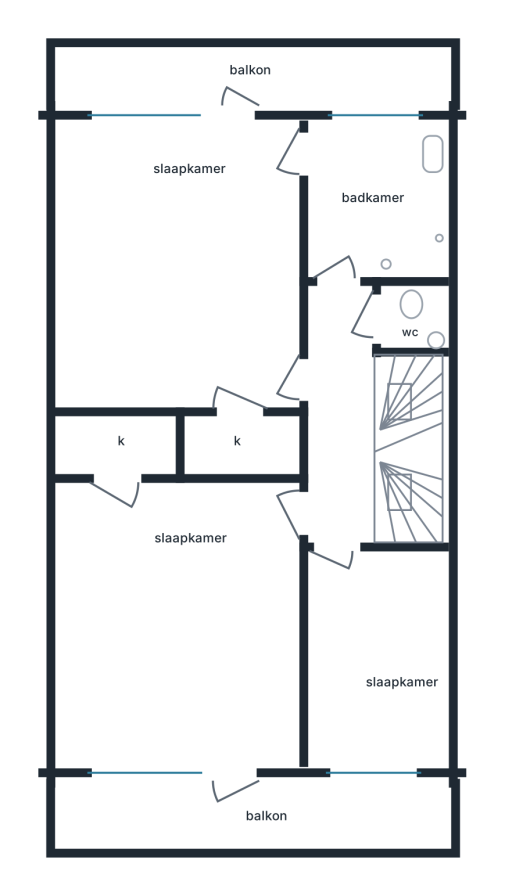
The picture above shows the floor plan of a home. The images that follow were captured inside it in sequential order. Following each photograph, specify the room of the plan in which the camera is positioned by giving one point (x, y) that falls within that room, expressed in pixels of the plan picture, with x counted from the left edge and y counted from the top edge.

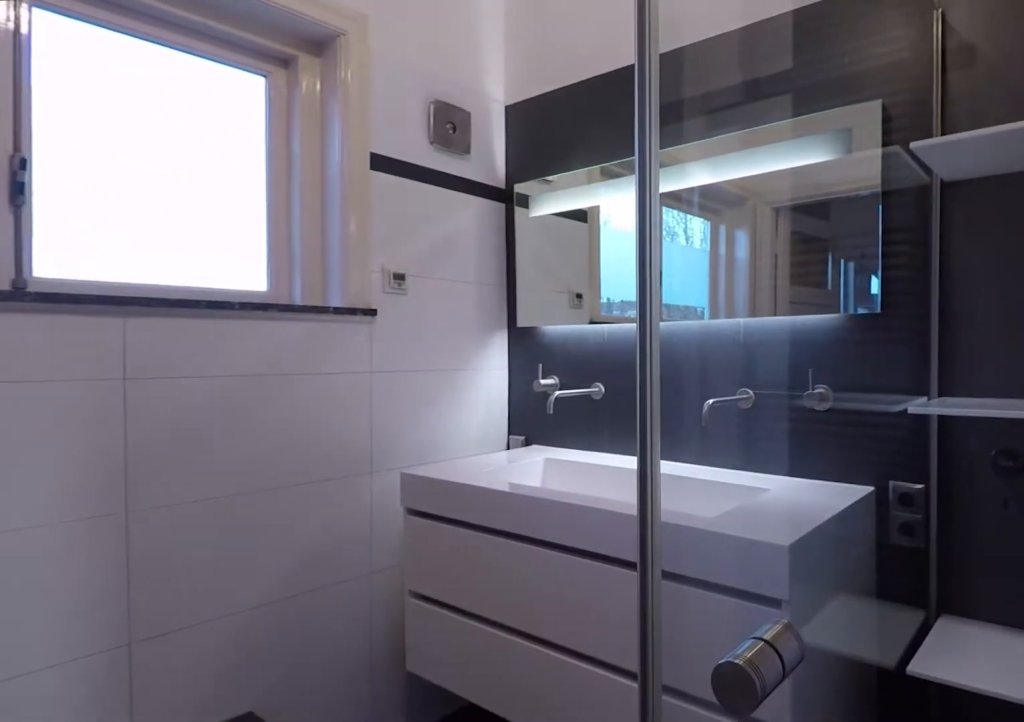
(376, 202)
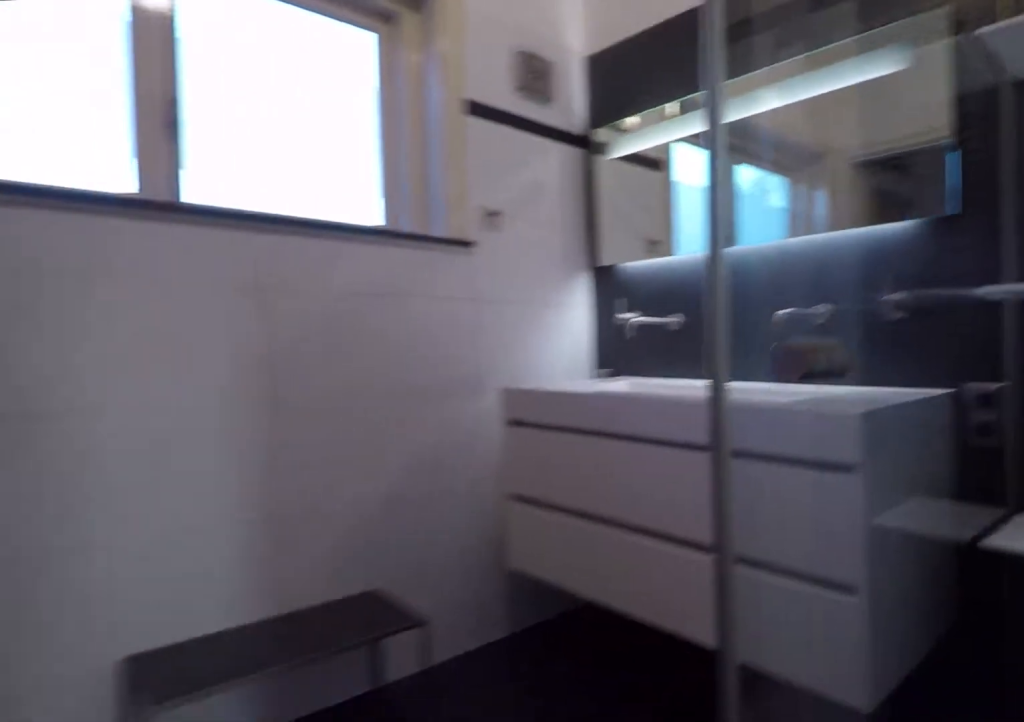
(376, 202)
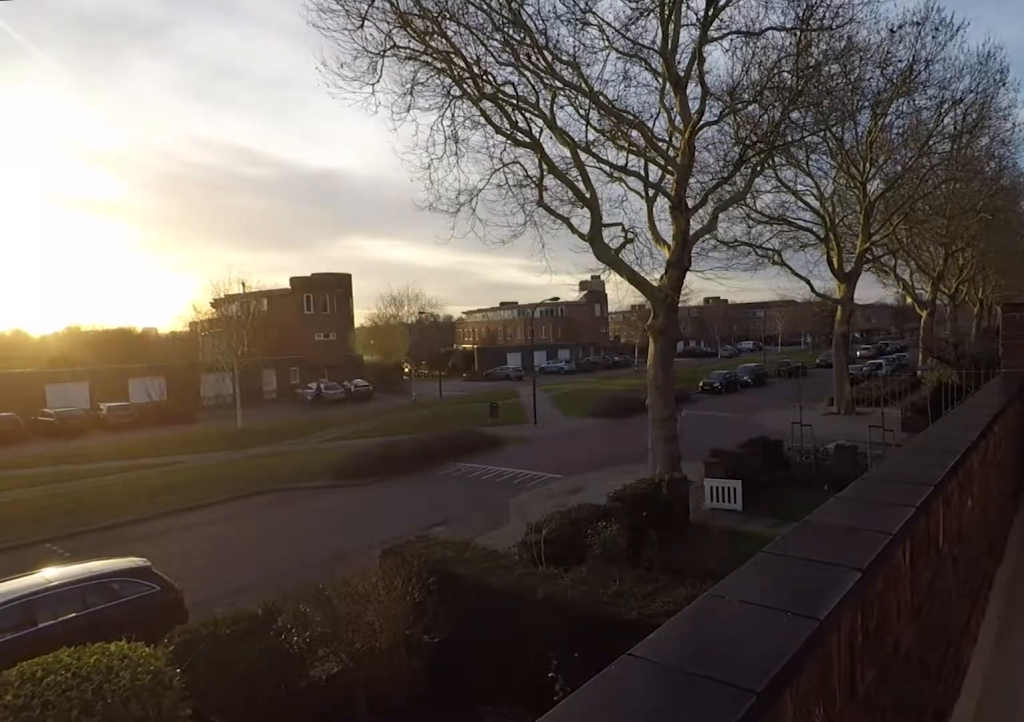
(248, 816)
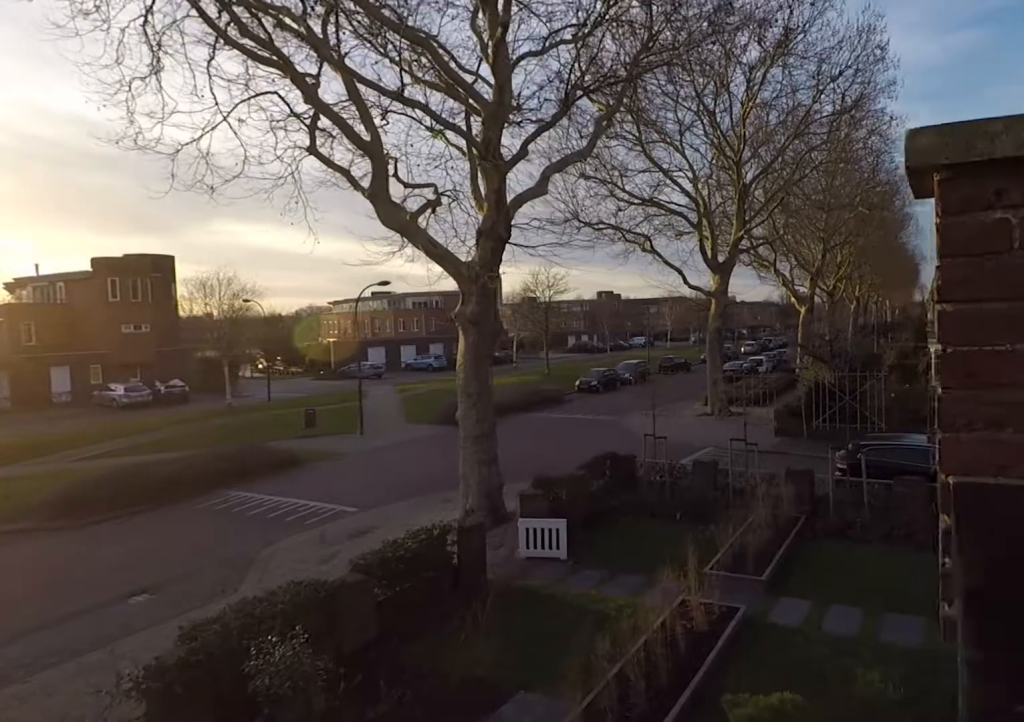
(248, 816)
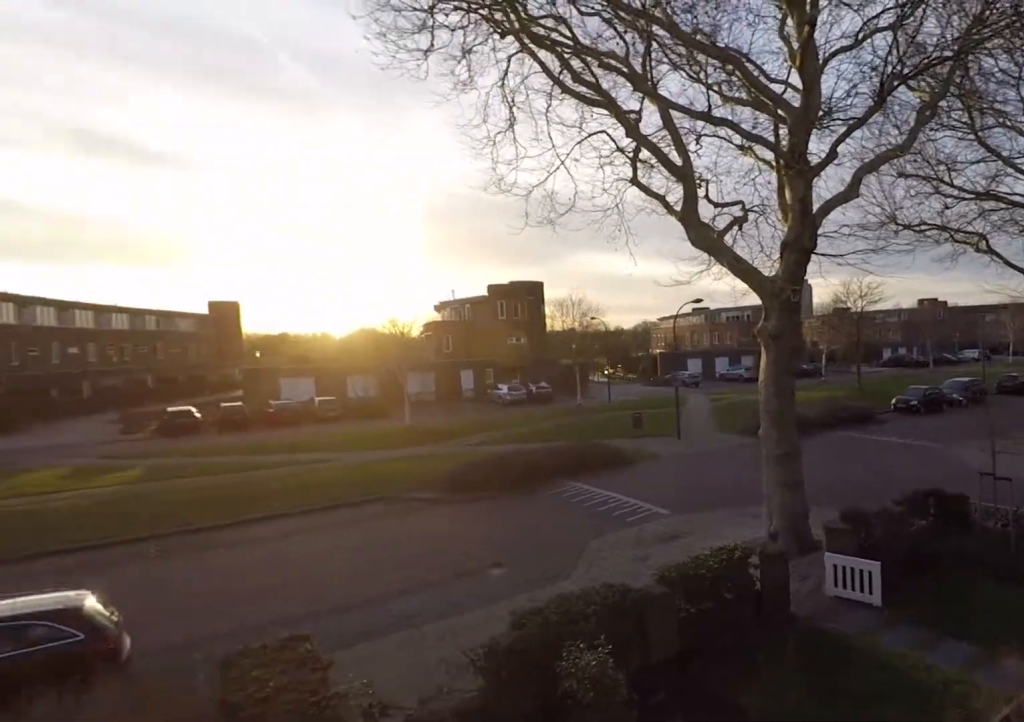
(248, 816)
